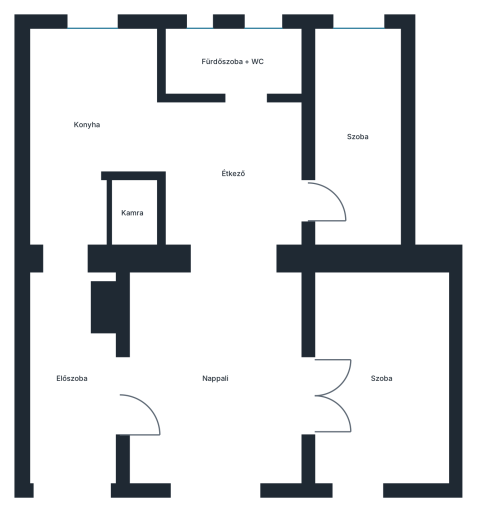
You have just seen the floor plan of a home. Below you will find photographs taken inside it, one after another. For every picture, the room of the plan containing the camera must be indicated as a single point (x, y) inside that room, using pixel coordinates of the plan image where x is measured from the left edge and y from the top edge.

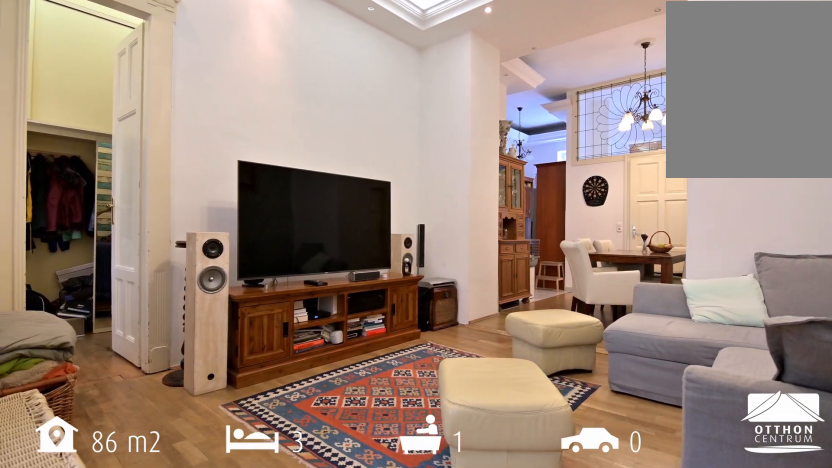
(220, 377)
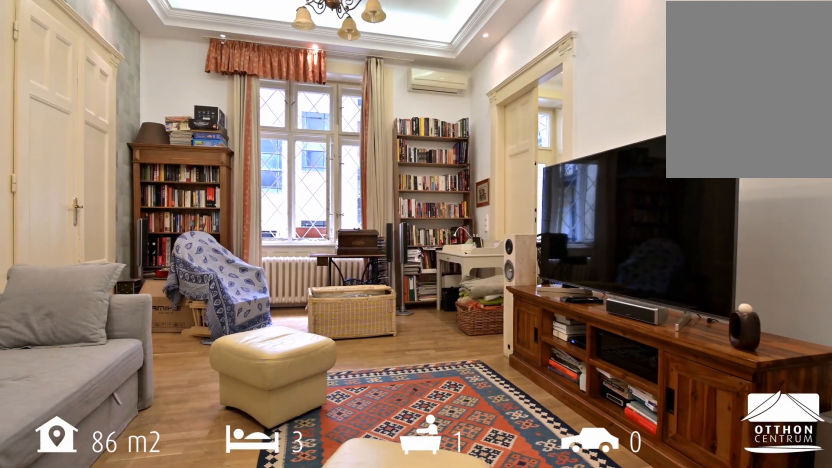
(220, 377)
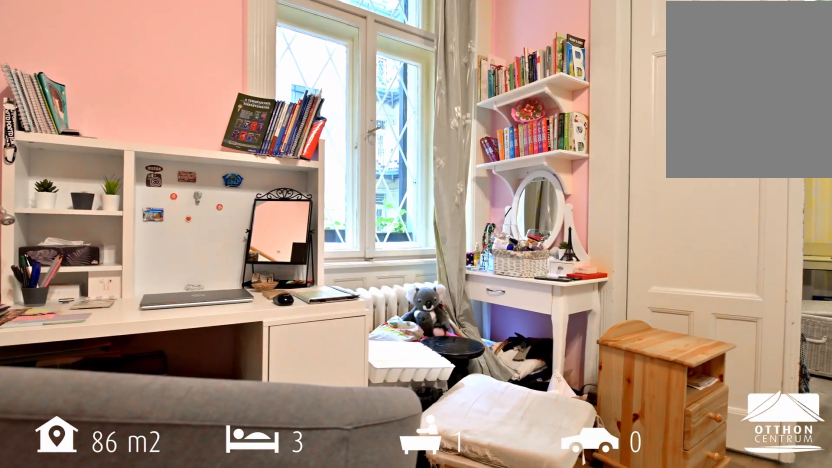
(370, 377)
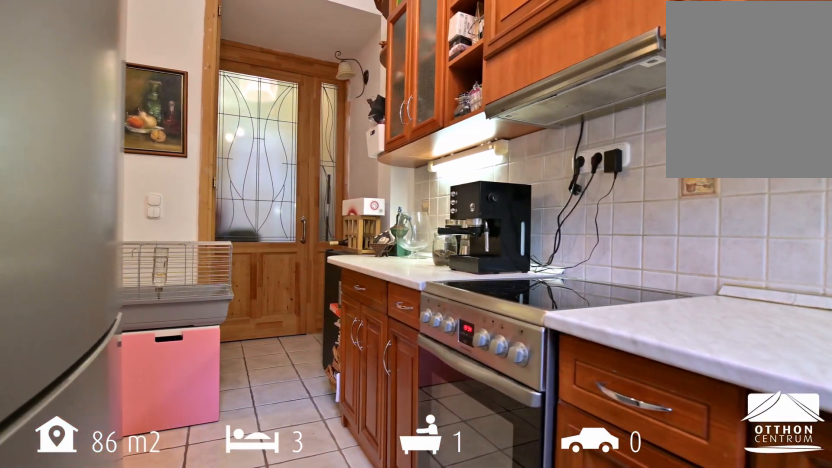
(94, 129)
